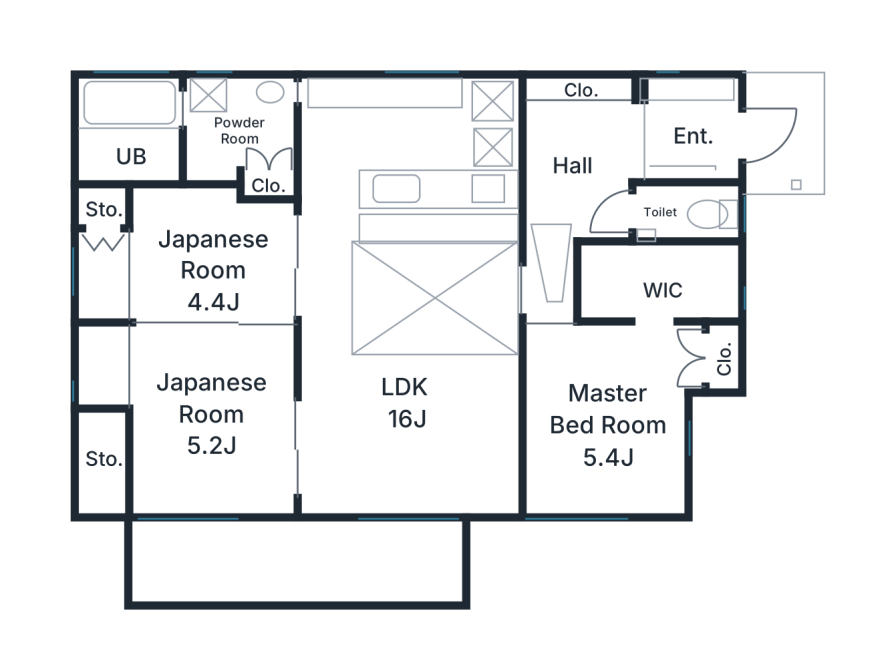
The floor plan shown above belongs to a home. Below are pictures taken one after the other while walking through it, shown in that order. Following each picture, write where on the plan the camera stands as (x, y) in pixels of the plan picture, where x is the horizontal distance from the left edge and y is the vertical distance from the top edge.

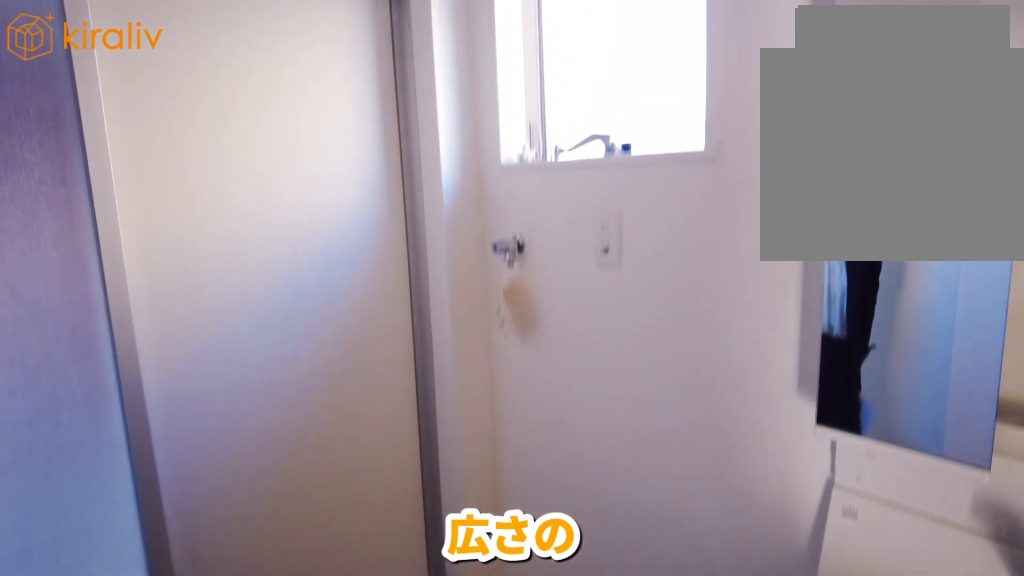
(210, 155)
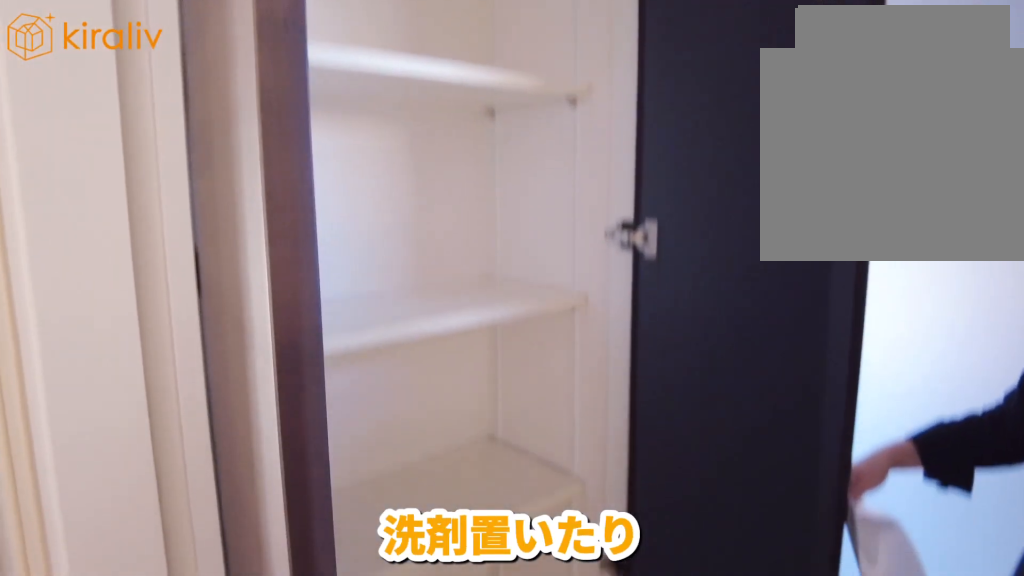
(201, 159)
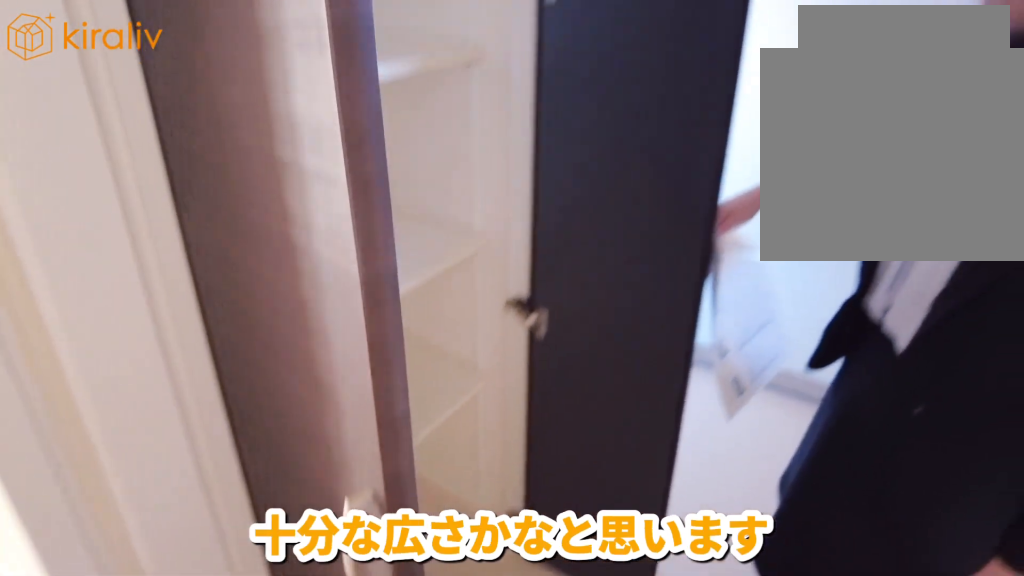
(198, 159)
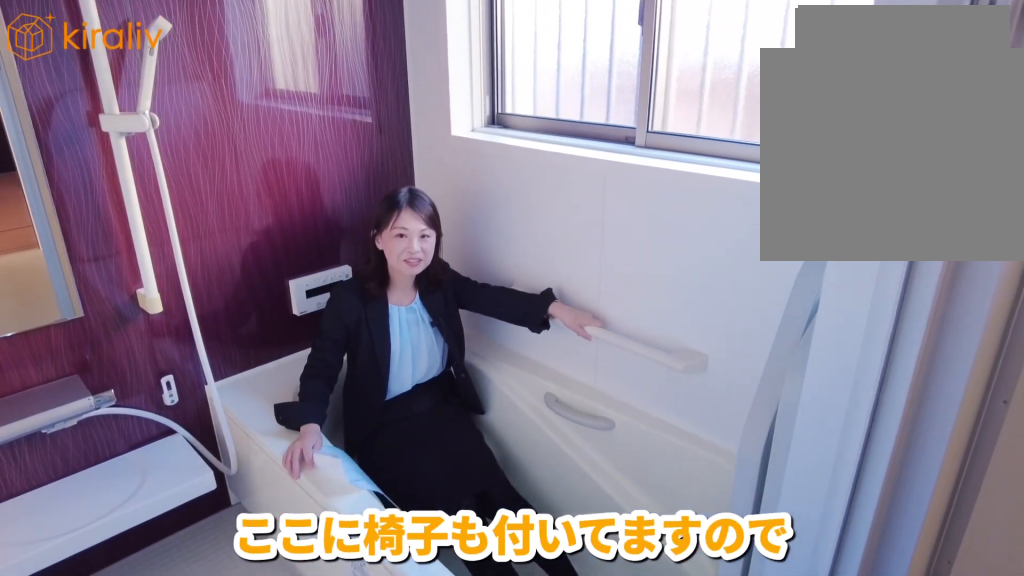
(137, 157)
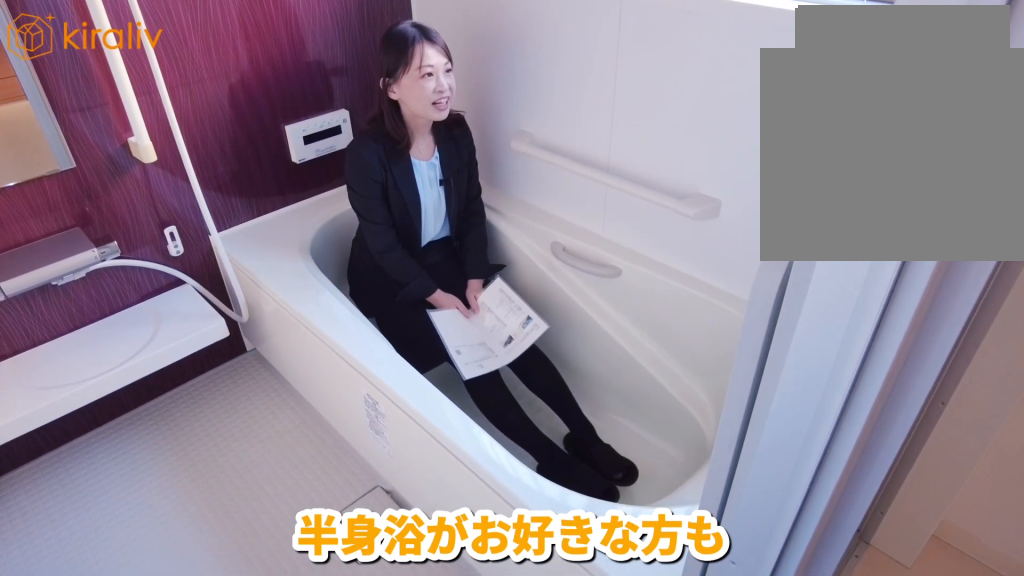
(137, 159)
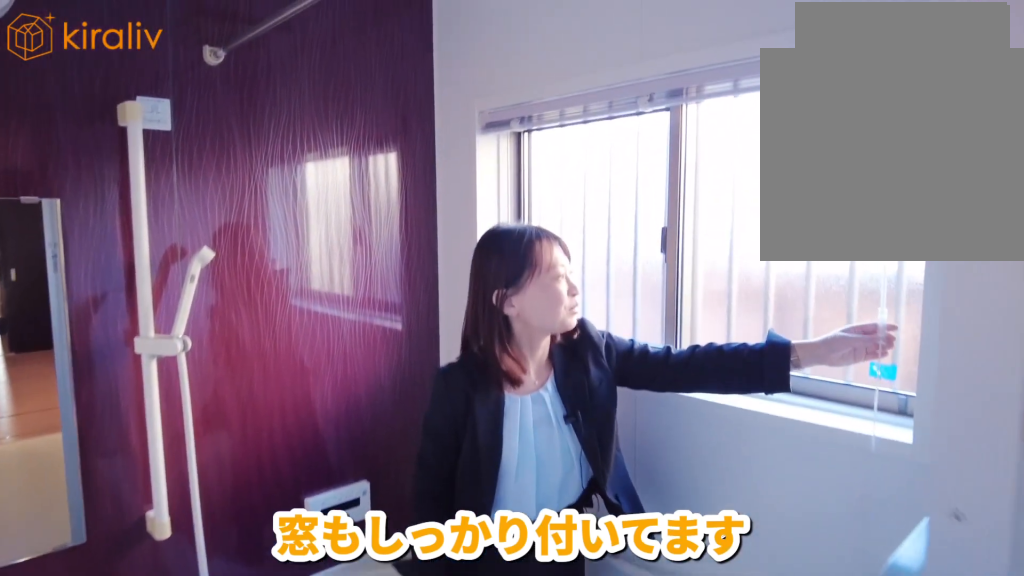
(138, 159)
